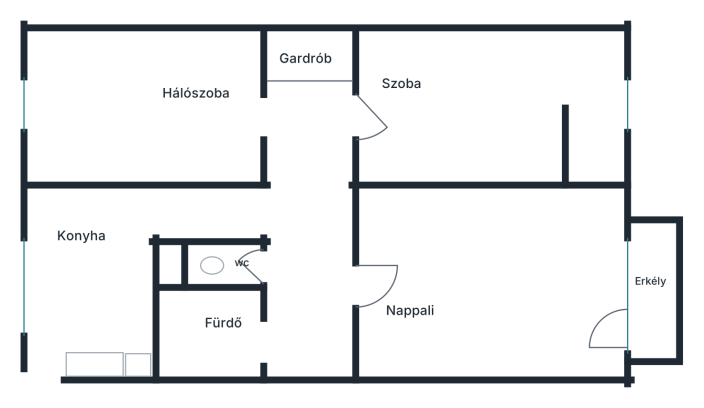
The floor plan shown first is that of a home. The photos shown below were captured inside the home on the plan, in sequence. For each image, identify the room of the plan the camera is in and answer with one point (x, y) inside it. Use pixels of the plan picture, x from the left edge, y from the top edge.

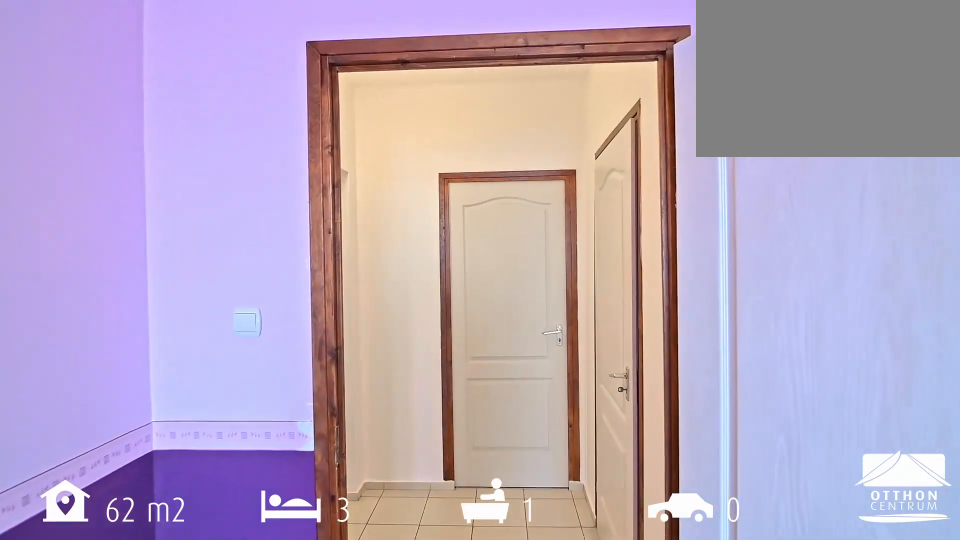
(484, 107)
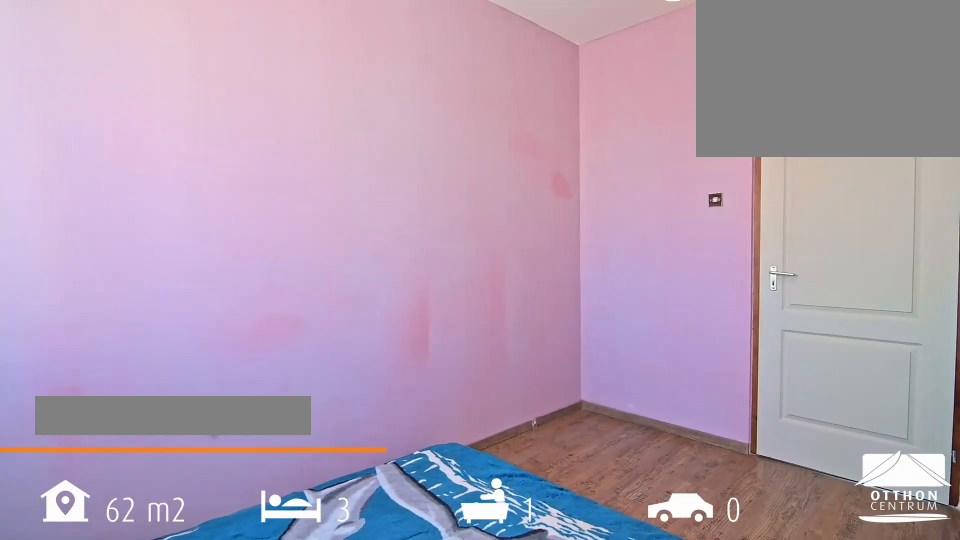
(140, 108)
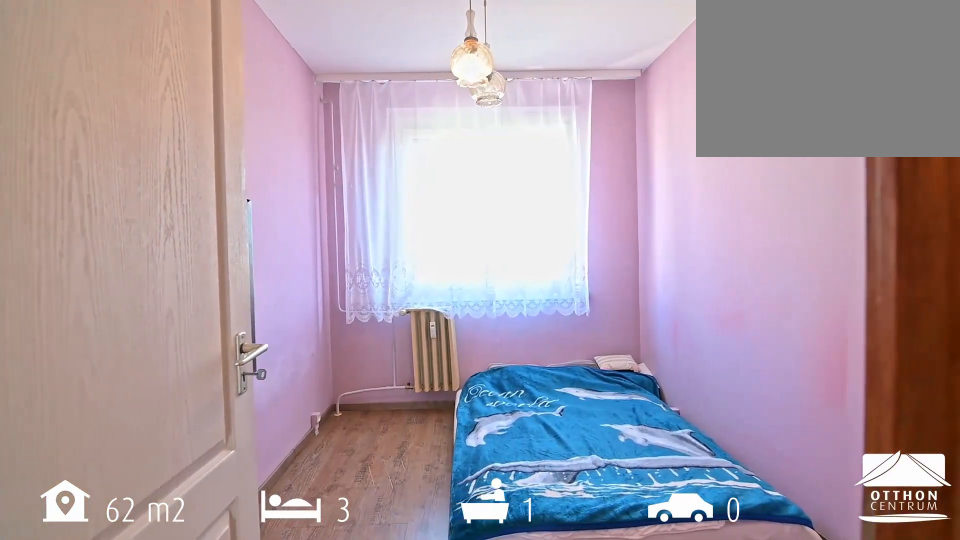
(140, 108)
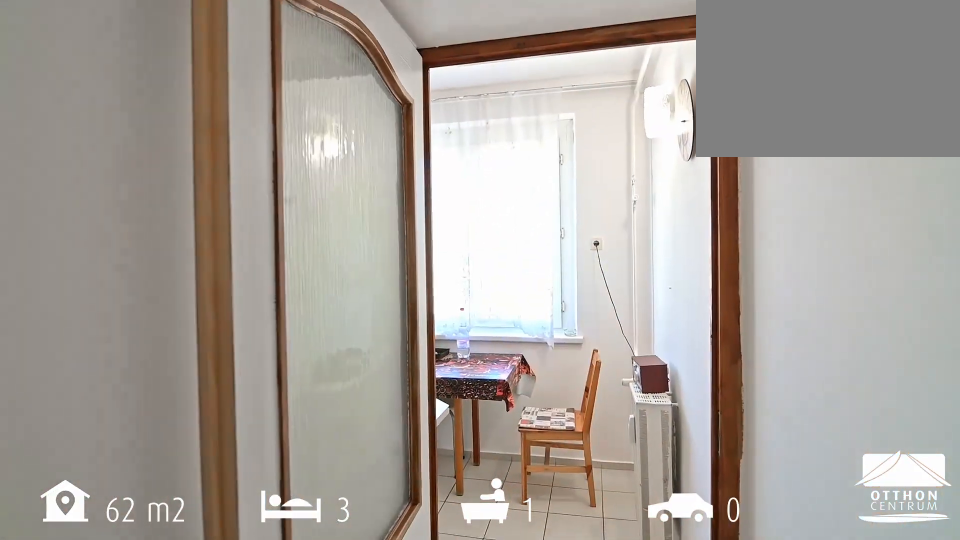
(210, 210)
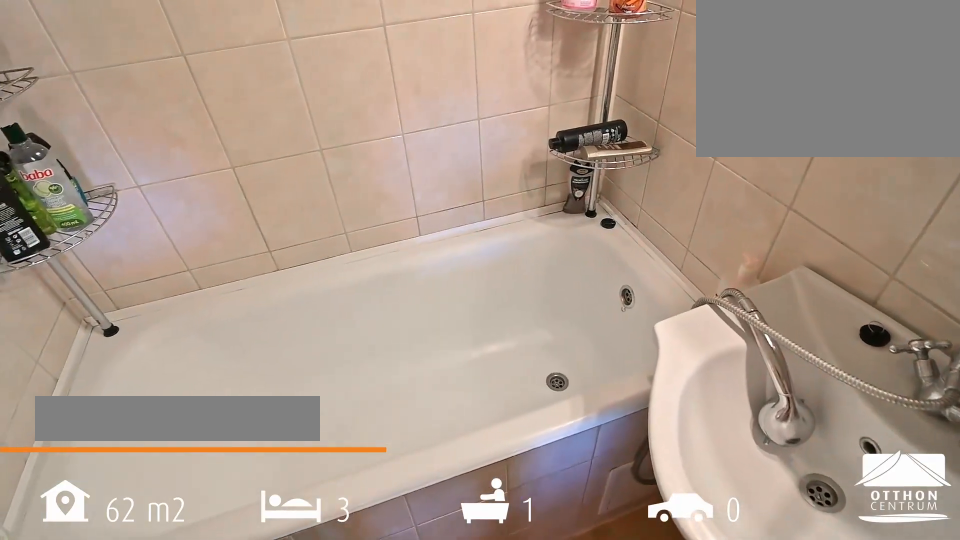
(214, 334)
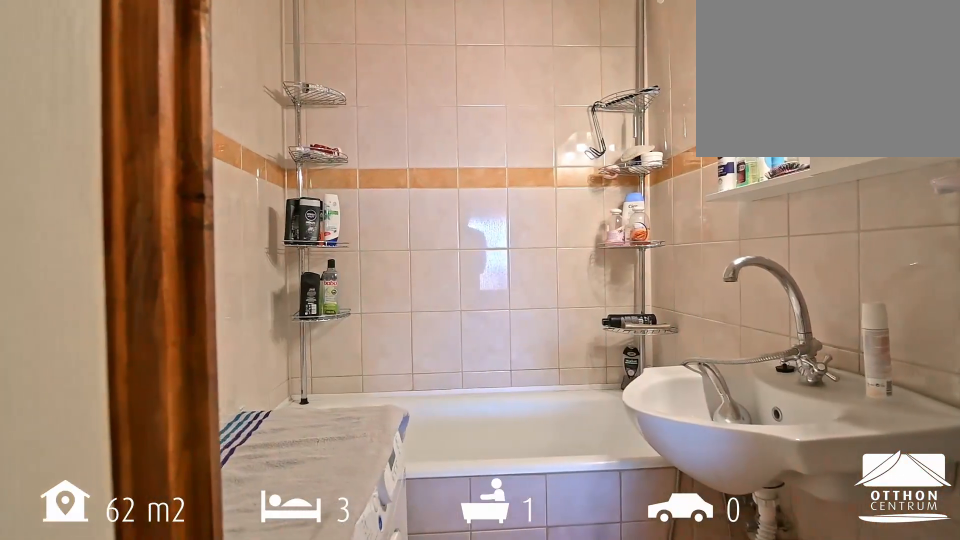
(214, 334)
